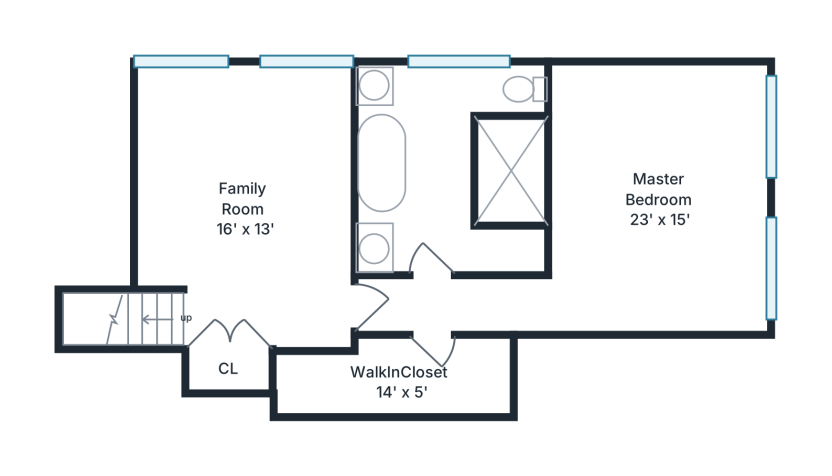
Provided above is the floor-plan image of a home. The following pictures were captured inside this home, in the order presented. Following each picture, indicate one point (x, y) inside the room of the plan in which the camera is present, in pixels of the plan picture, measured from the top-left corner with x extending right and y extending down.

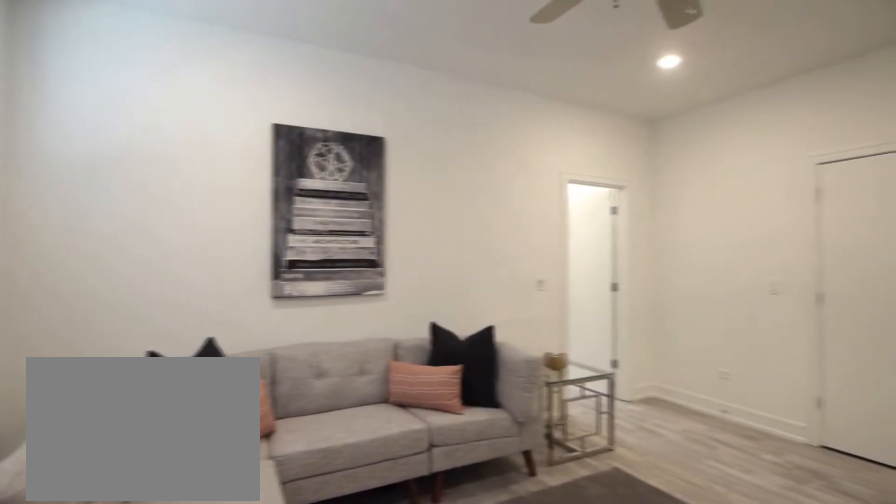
(246, 201)
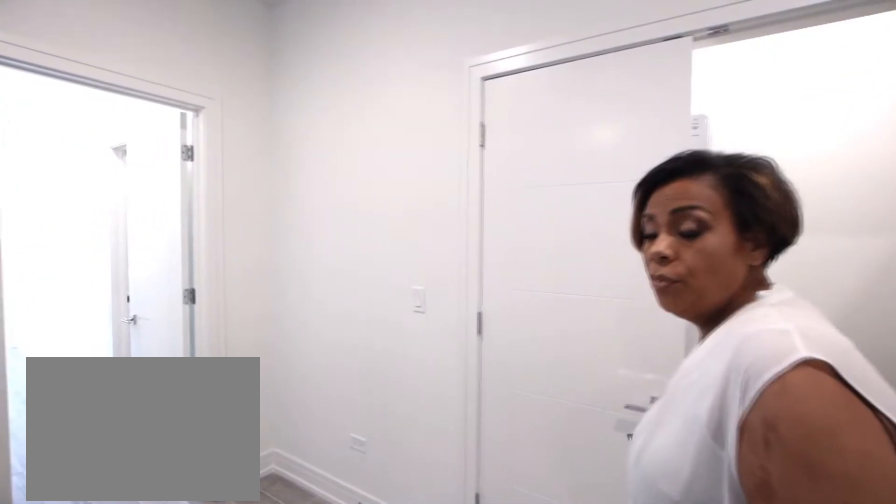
(246, 201)
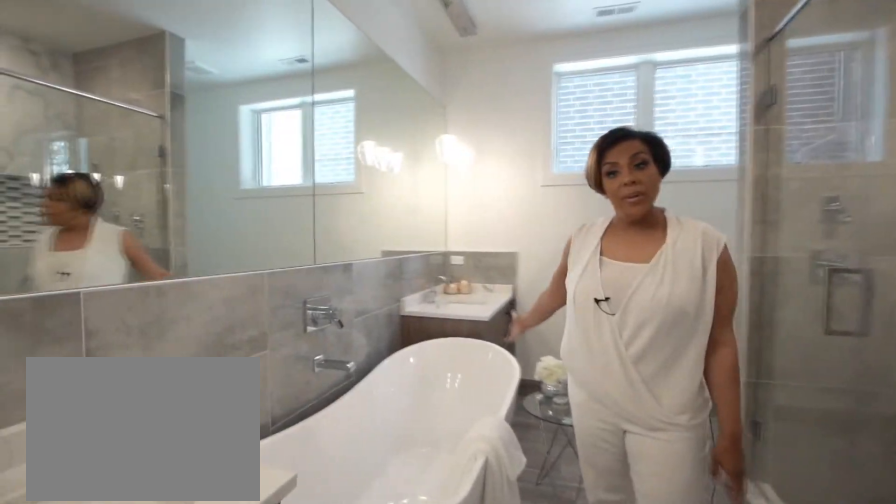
(452, 170)
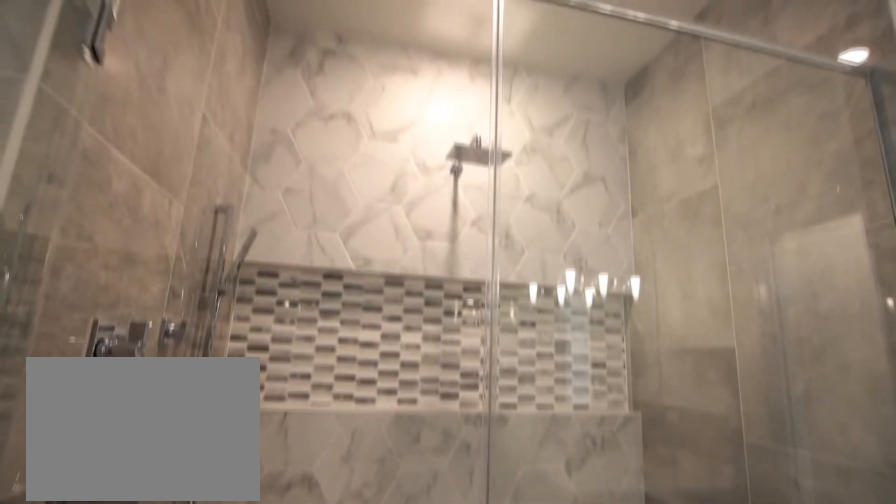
(452, 170)
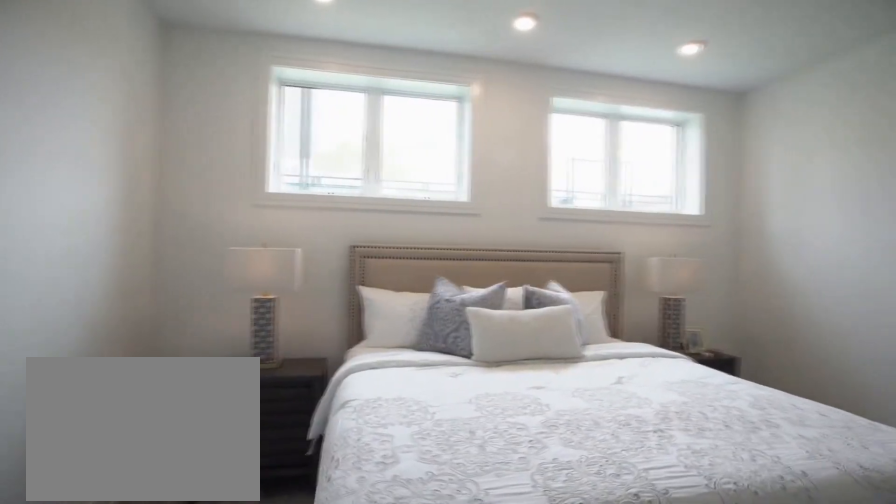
(658, 195)
